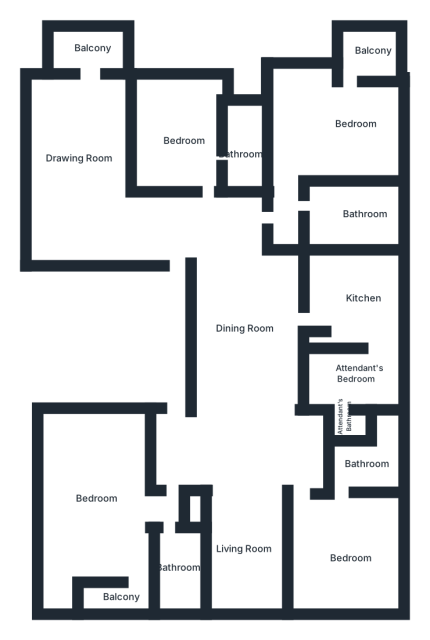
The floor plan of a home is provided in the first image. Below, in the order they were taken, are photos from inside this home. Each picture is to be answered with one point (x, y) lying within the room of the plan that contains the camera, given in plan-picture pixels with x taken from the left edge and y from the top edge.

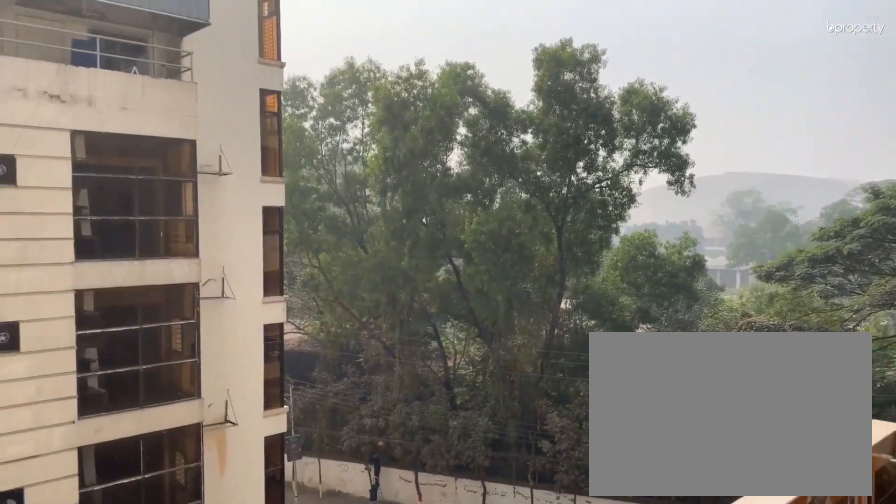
(90, 57)
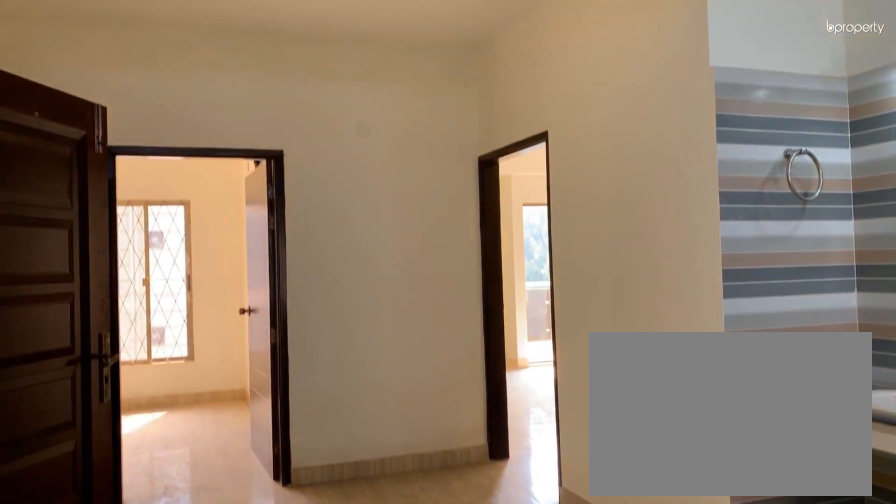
(244, 338)
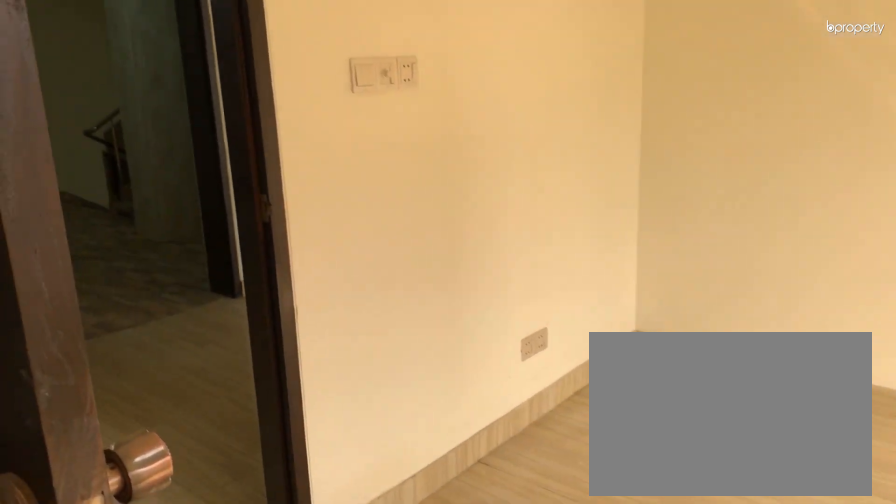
(192, 145)
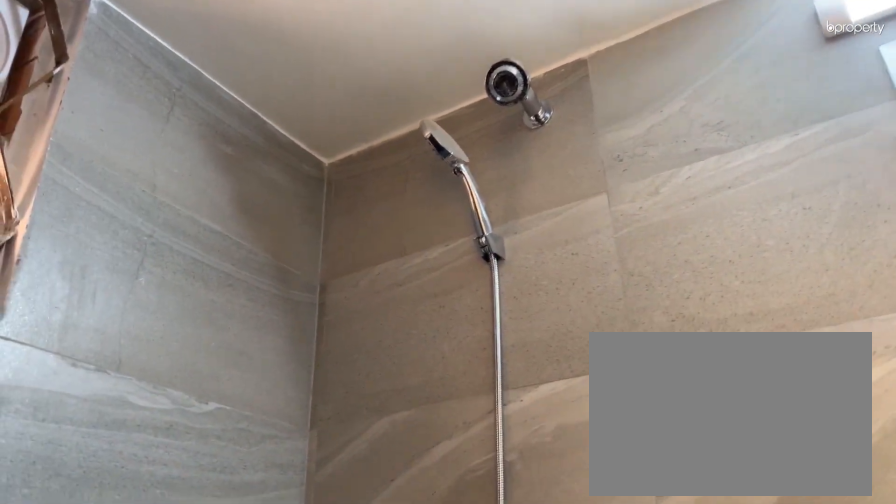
(241, 153)
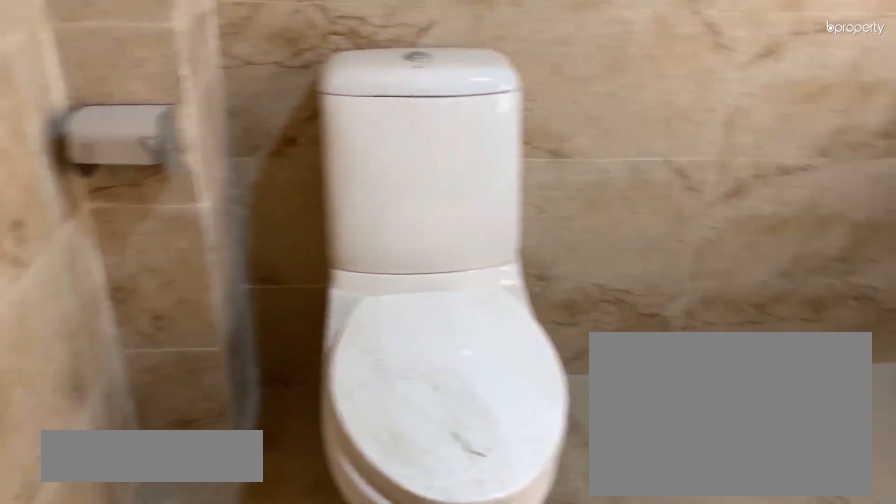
(346, 204)
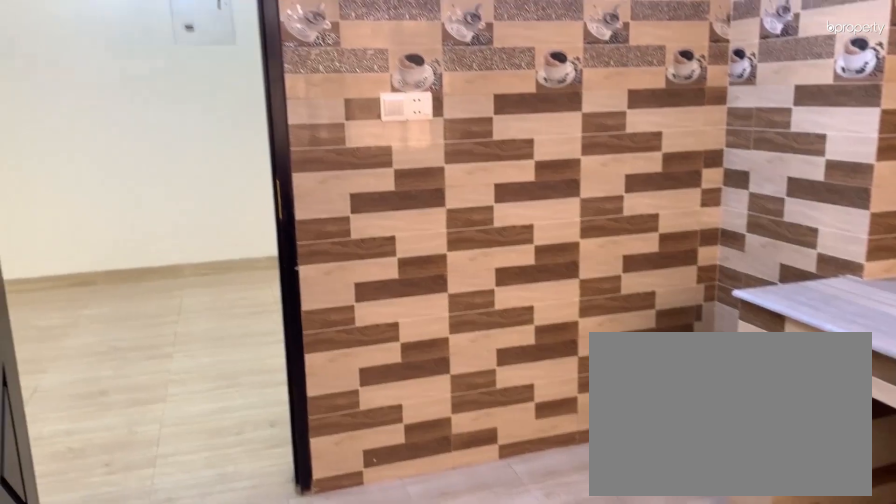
(335, 314)
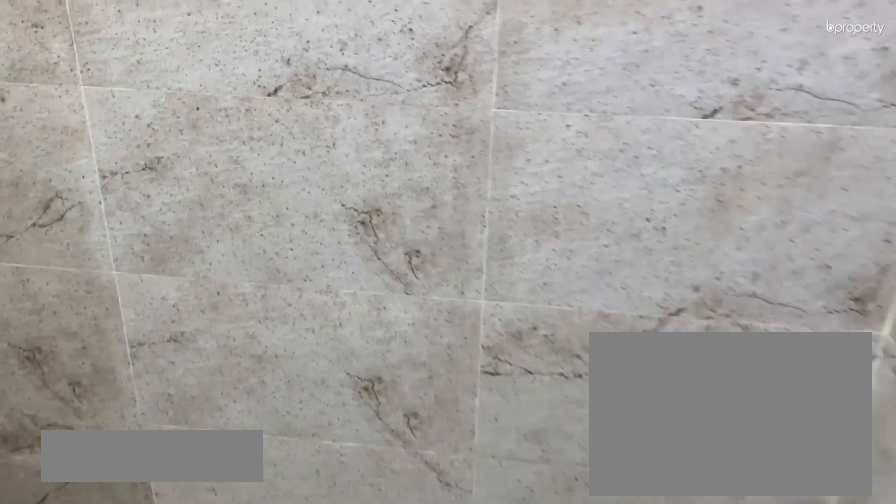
(365, 464)
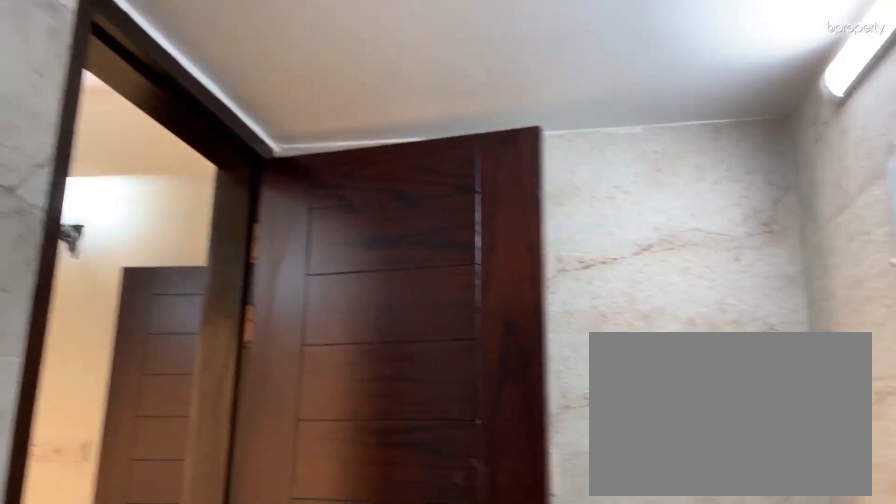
(365, 464)
